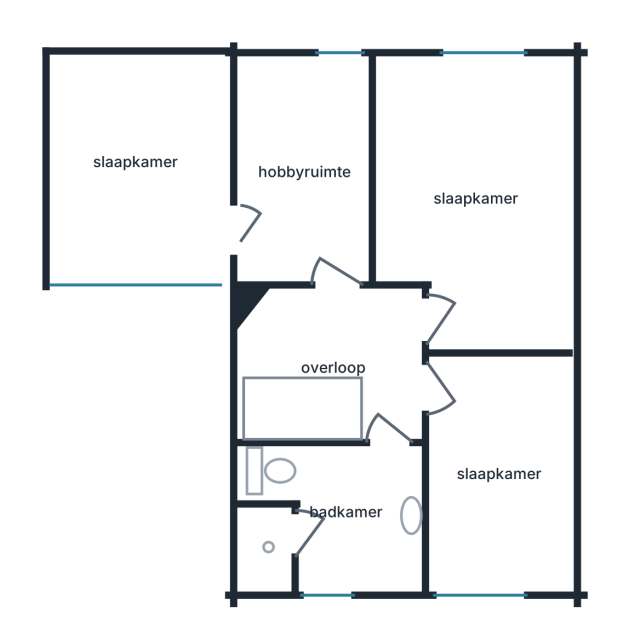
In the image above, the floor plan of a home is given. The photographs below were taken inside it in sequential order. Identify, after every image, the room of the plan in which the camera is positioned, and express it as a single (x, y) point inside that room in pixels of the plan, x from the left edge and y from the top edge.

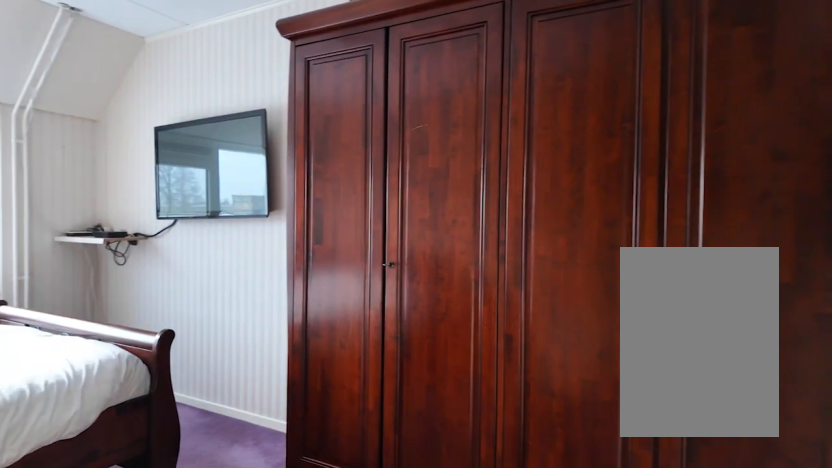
(477, 196)
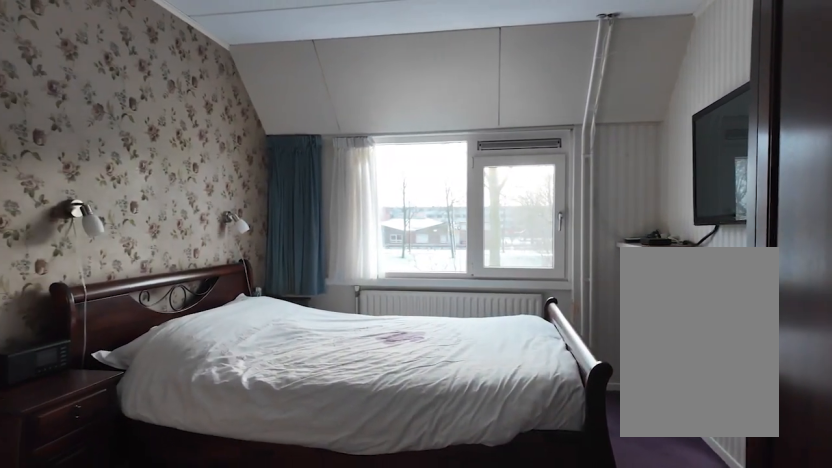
(477, 196)
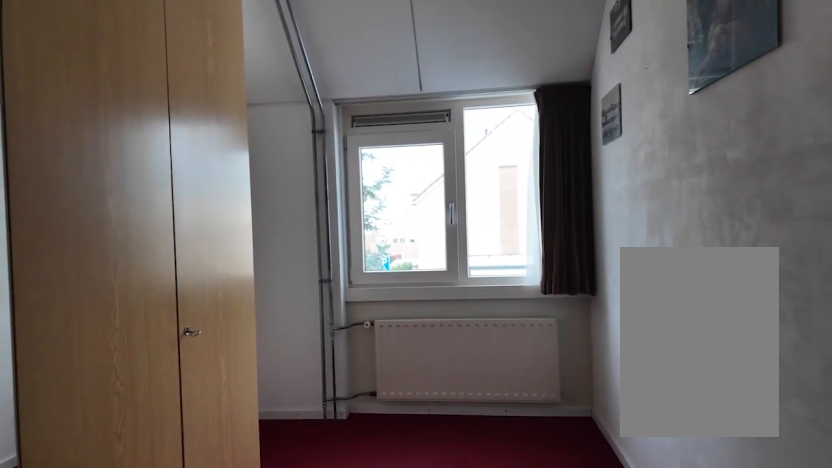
(499, 471)
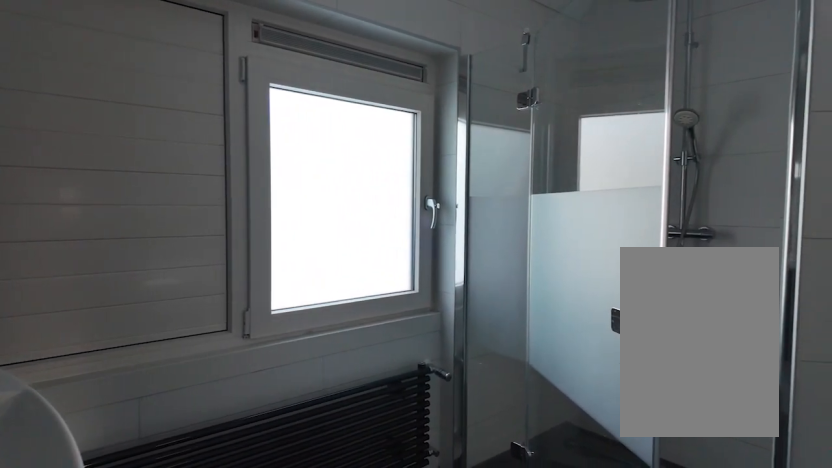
(333, 522)
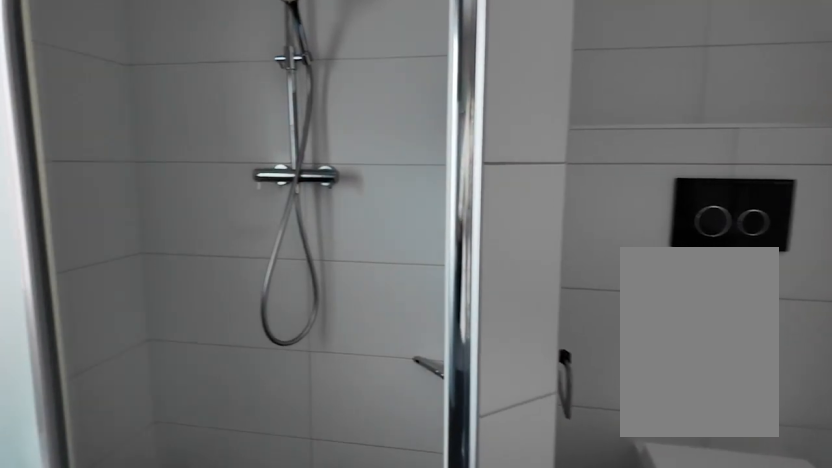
(333, 522)
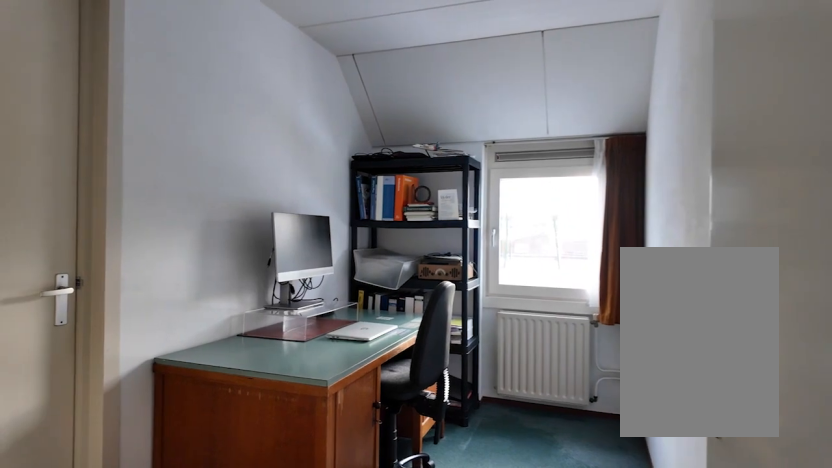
(303, 170)
